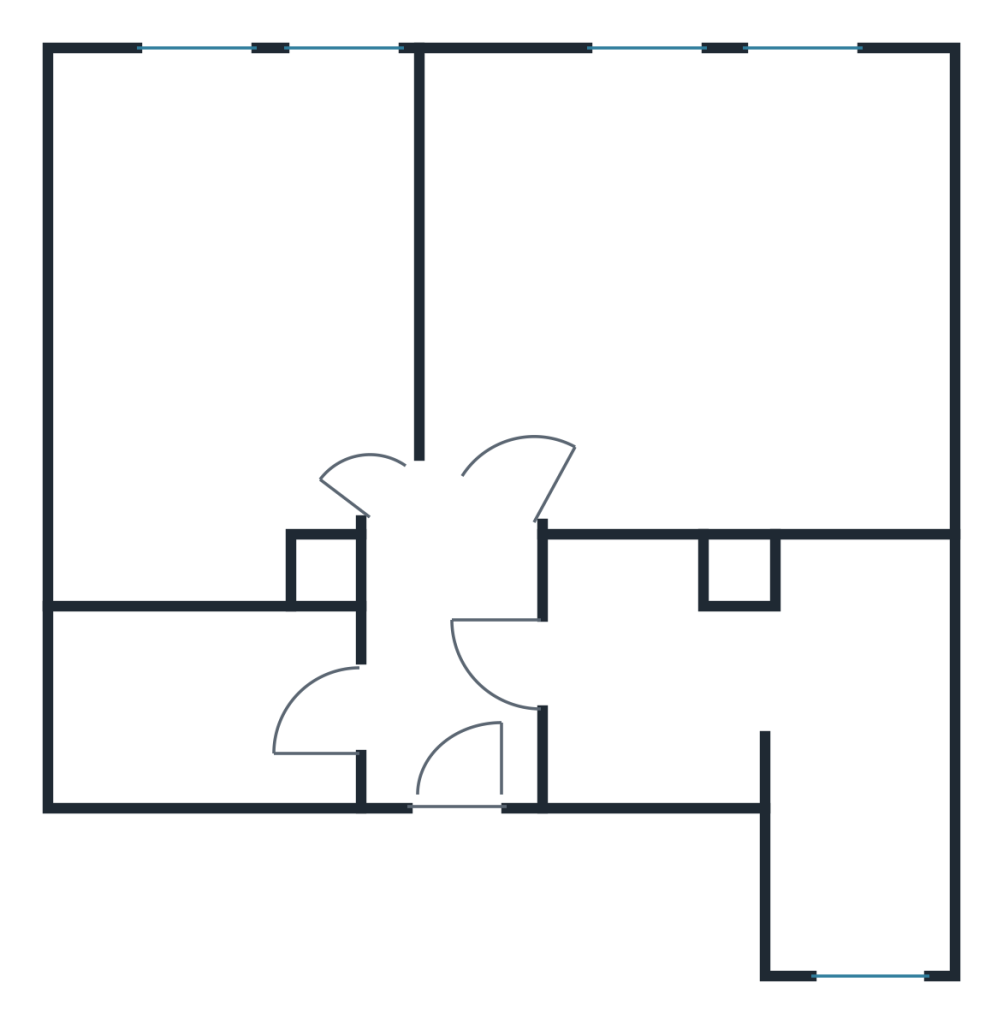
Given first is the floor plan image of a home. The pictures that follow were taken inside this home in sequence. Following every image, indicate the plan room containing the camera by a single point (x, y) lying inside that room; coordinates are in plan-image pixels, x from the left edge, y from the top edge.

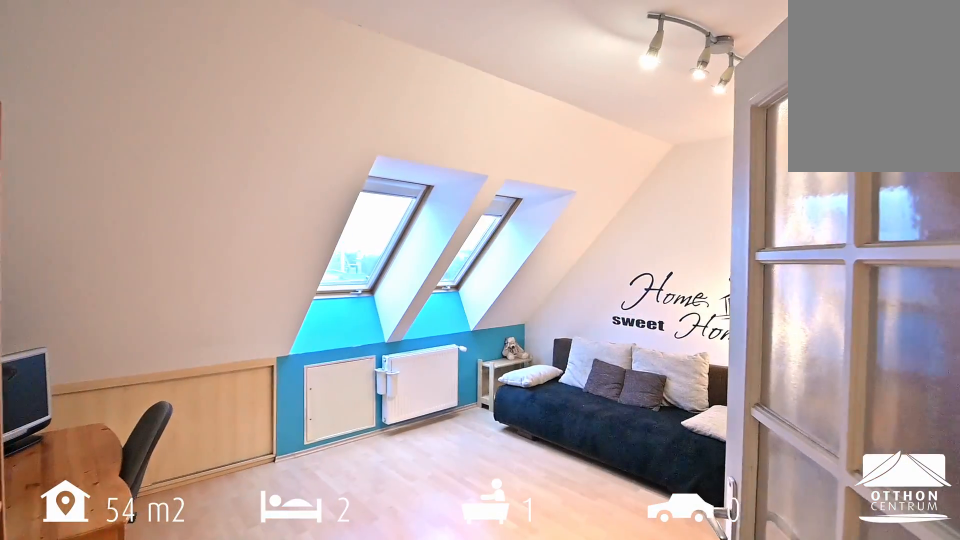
(721, 293)
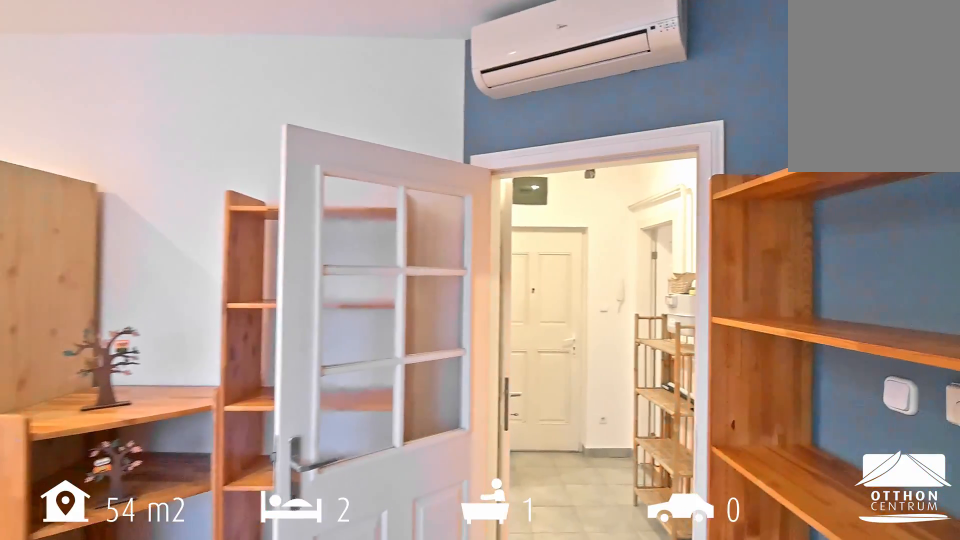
(721, 293)
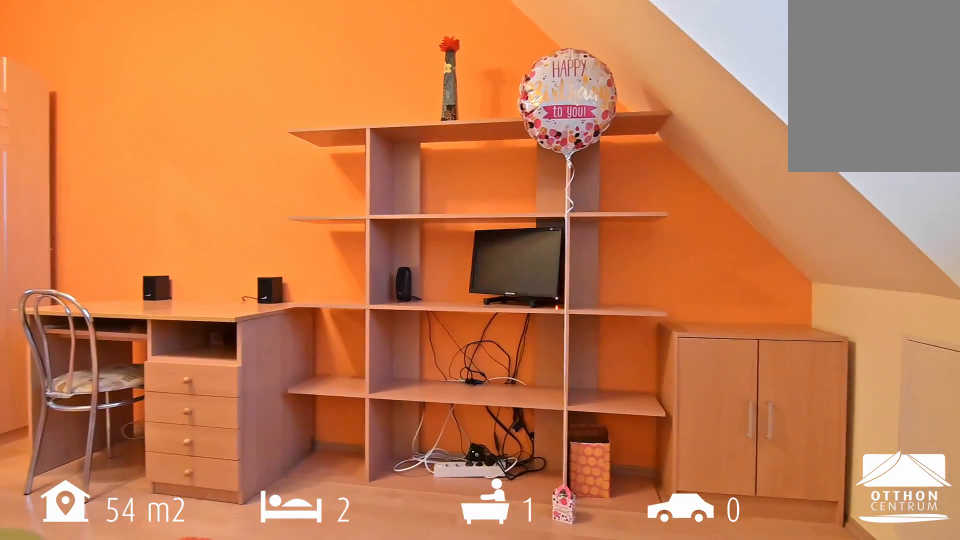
(223, 323)
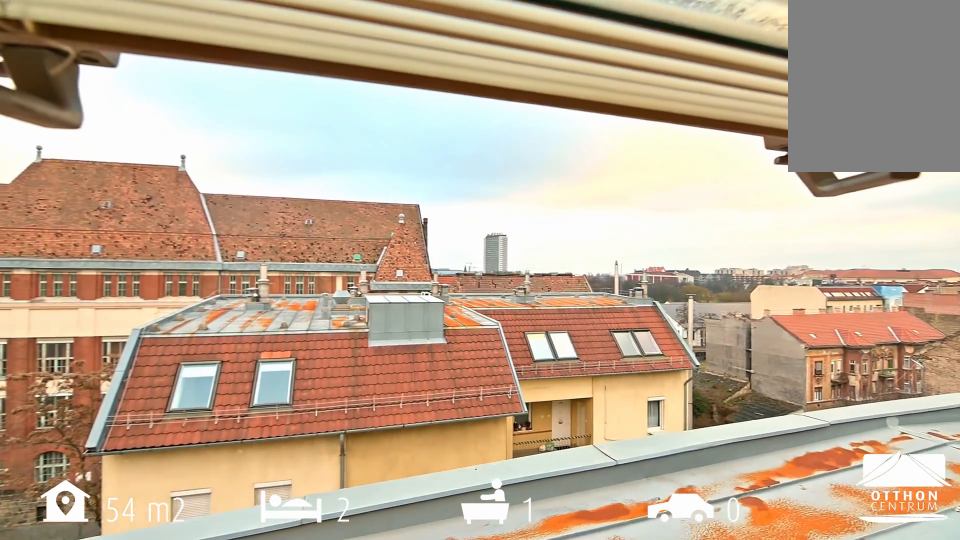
(224, 323)
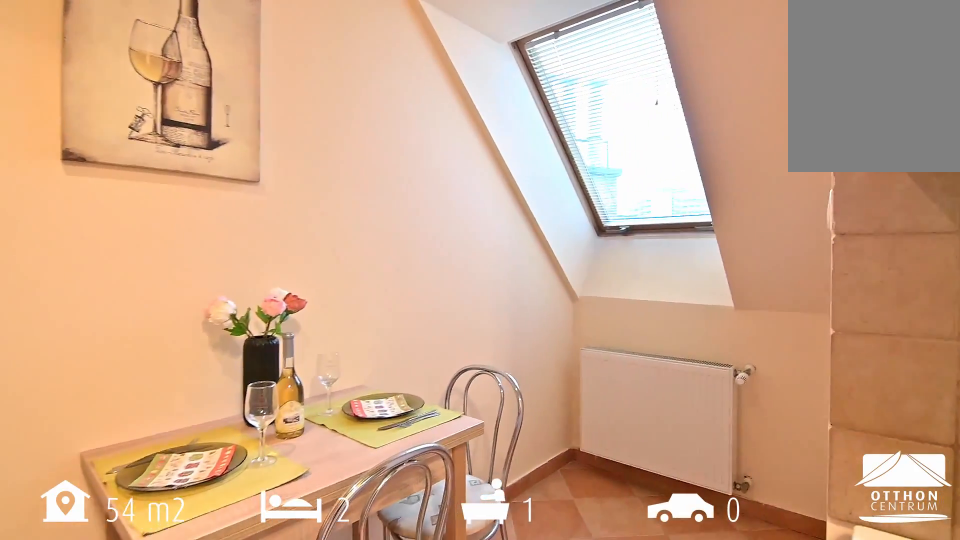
(842, 685)
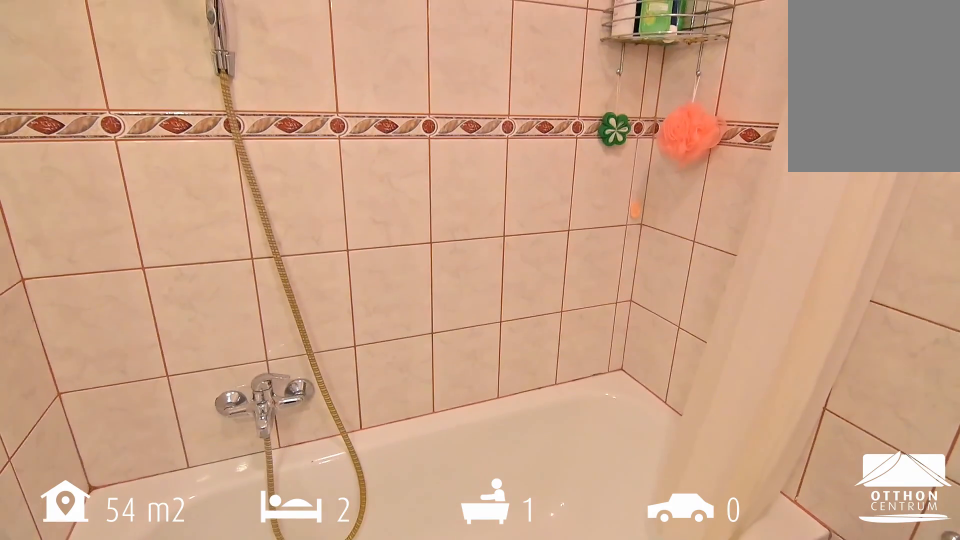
(208, 685)
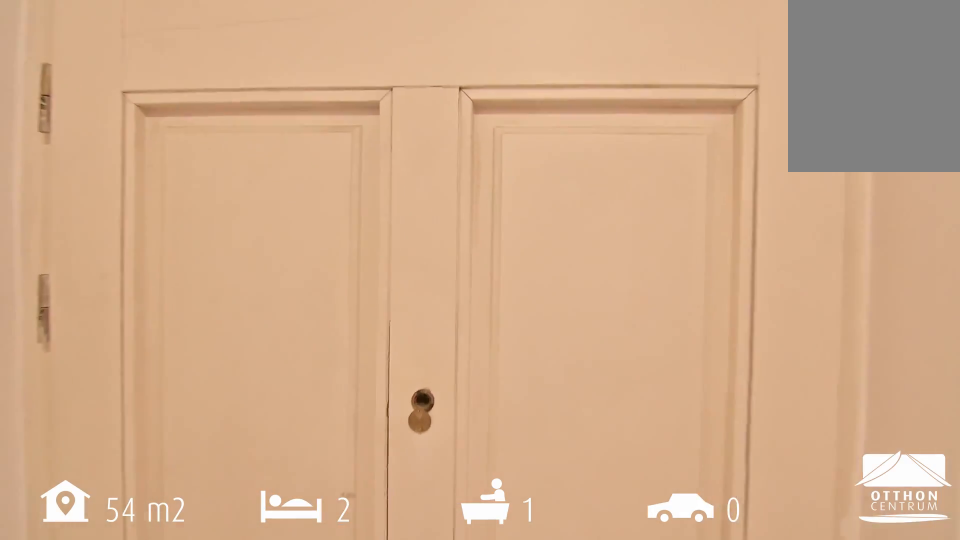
(450, 716)
